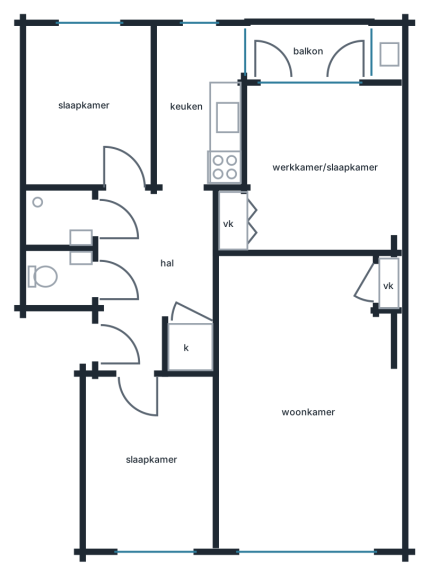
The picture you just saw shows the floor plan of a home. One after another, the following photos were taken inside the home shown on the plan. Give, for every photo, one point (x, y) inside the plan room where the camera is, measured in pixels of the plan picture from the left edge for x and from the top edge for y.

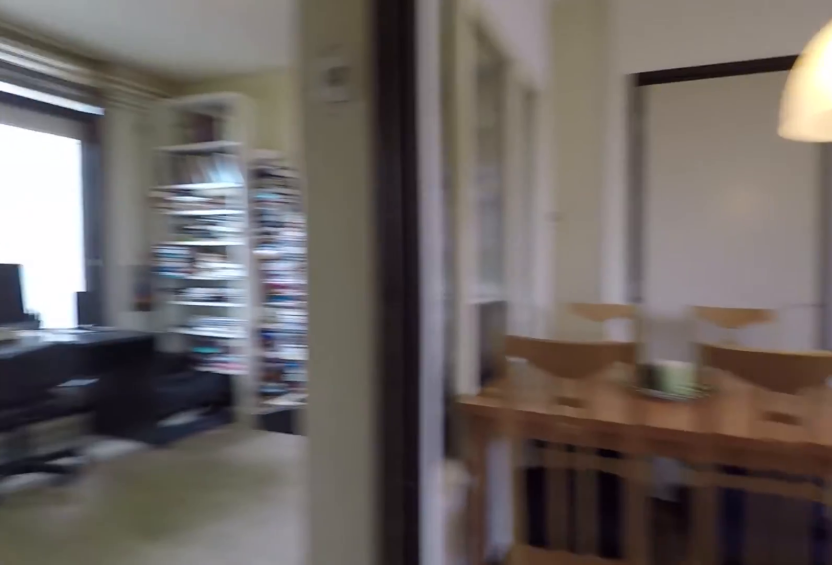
(305, 405)
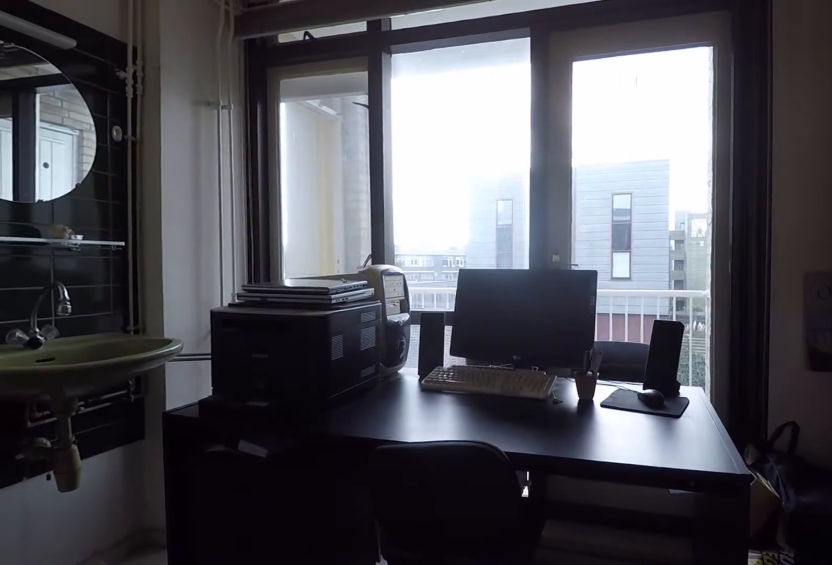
(322, 168)
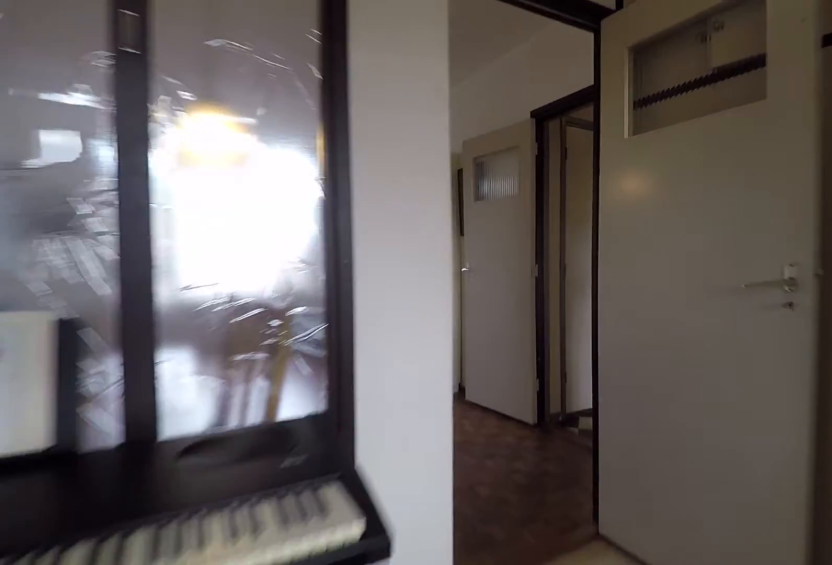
(322, 168)
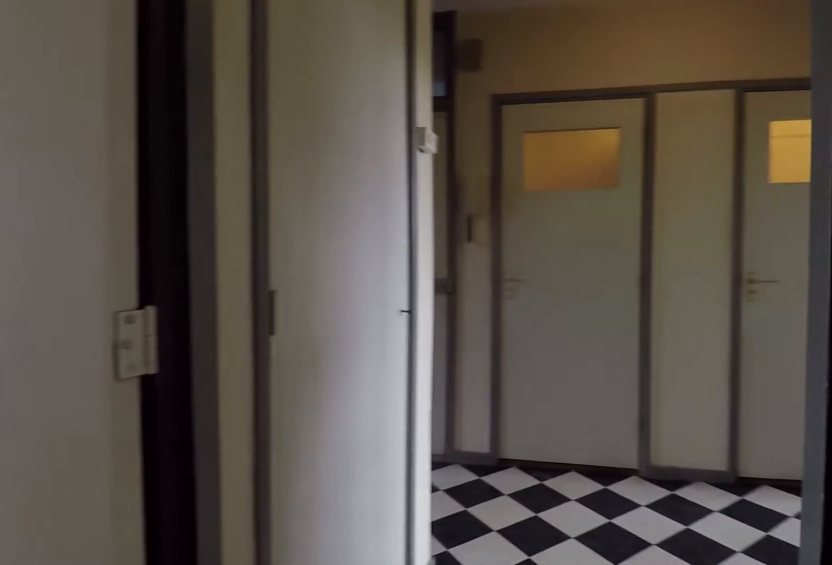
(305, 405)
